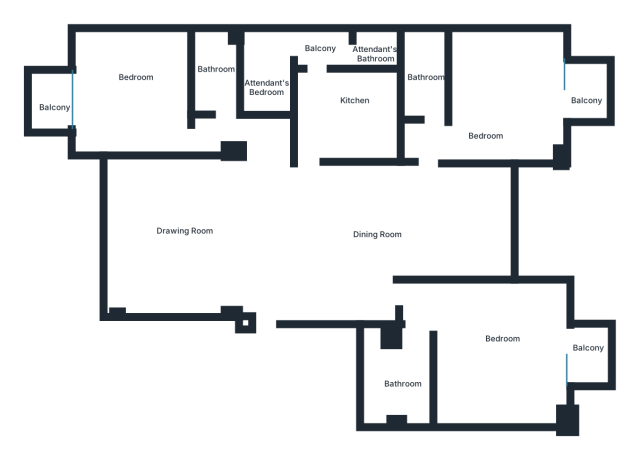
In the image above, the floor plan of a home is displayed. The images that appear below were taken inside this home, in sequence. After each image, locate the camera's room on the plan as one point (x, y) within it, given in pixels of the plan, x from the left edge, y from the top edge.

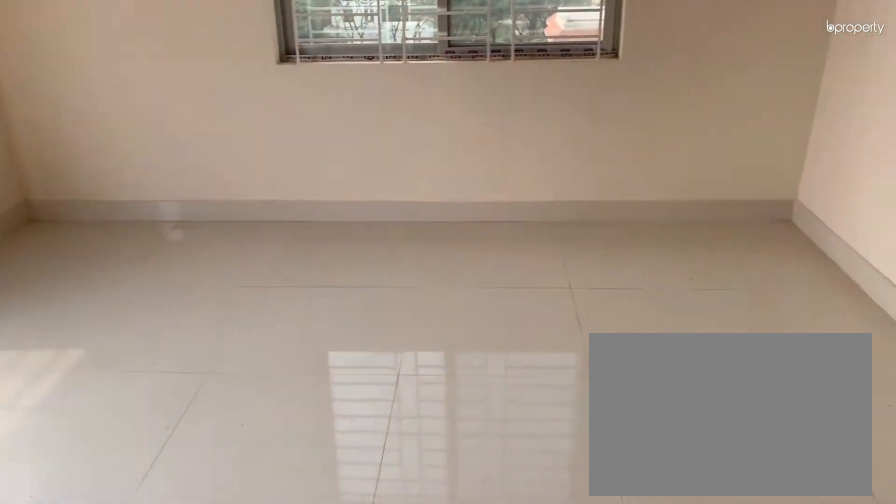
(496, 364)
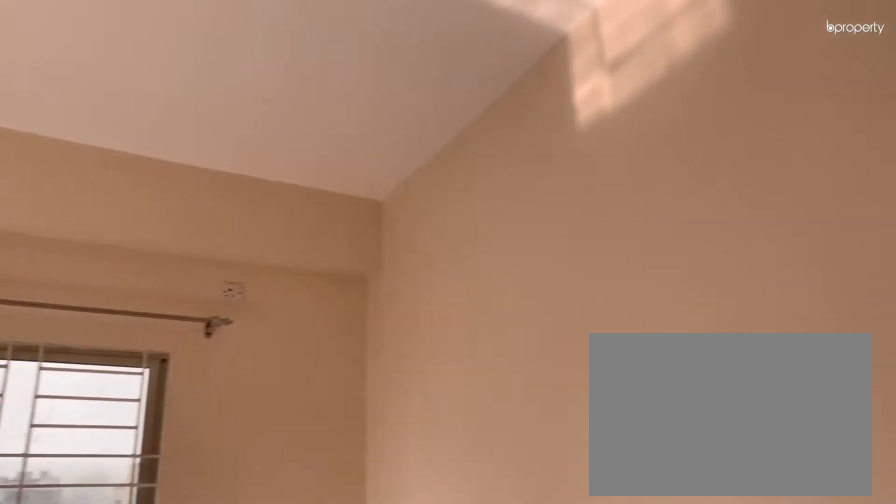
(491, 355)
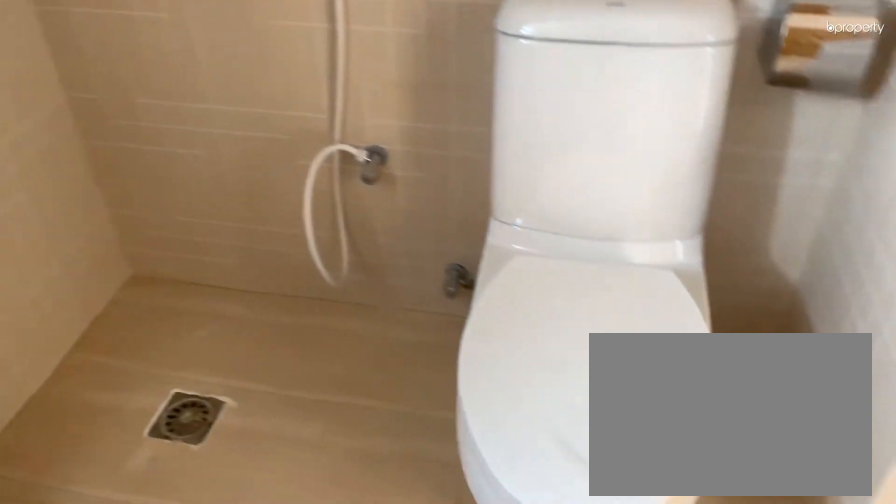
(402, 381)
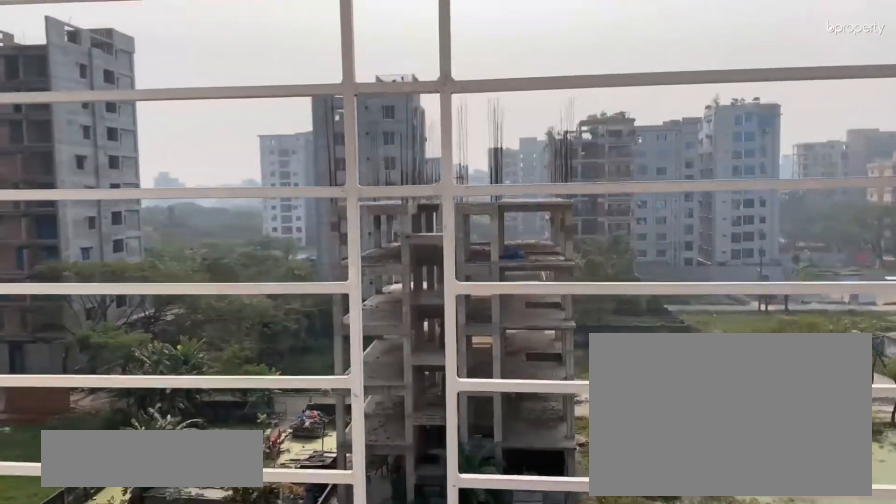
(588, 354)
